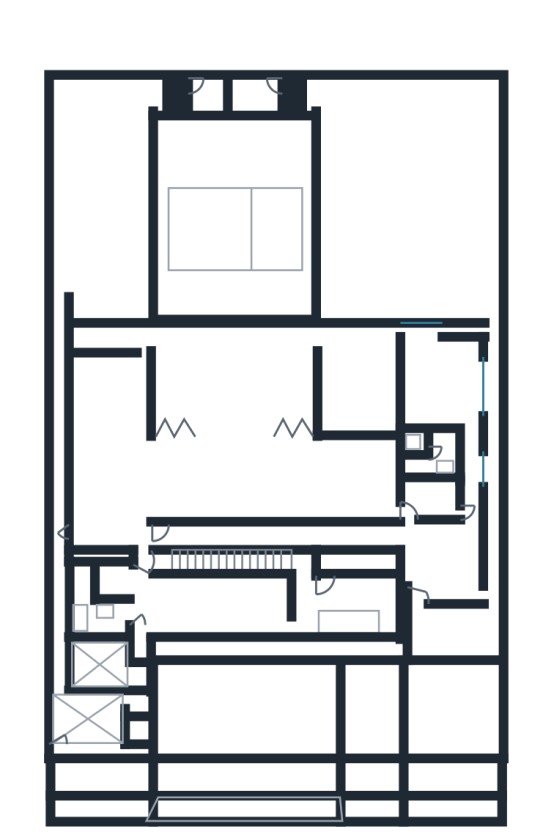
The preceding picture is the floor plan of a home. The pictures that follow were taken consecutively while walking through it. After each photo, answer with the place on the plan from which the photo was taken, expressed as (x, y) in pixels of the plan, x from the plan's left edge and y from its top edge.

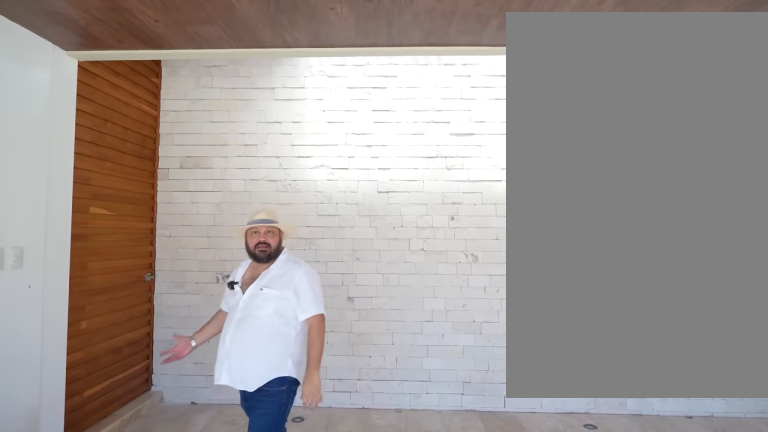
(195, 668)
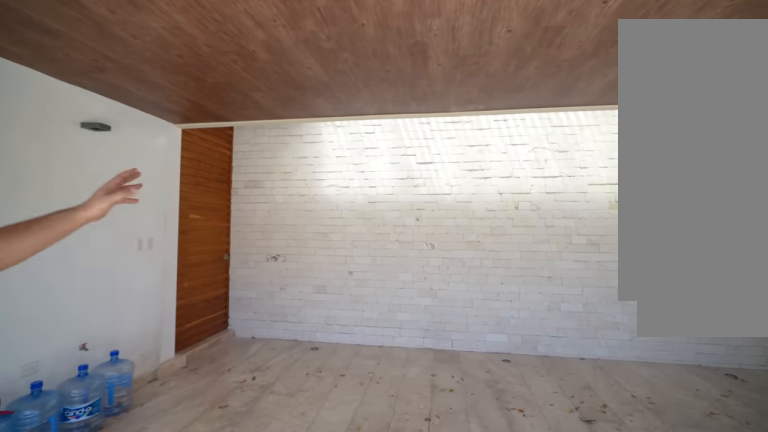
(203, 686)
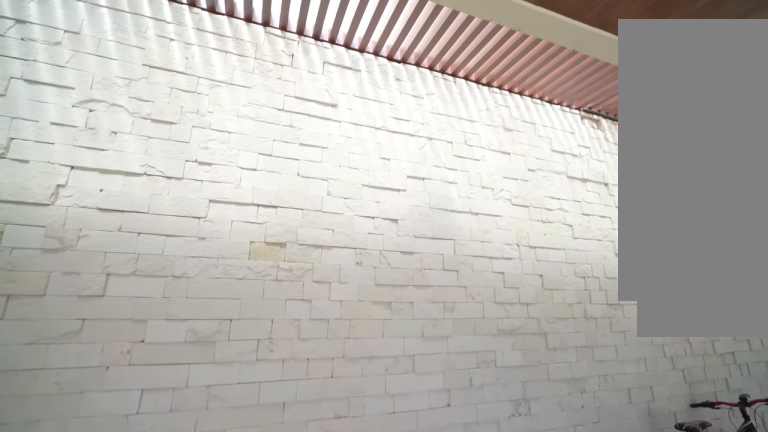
(215, 708)
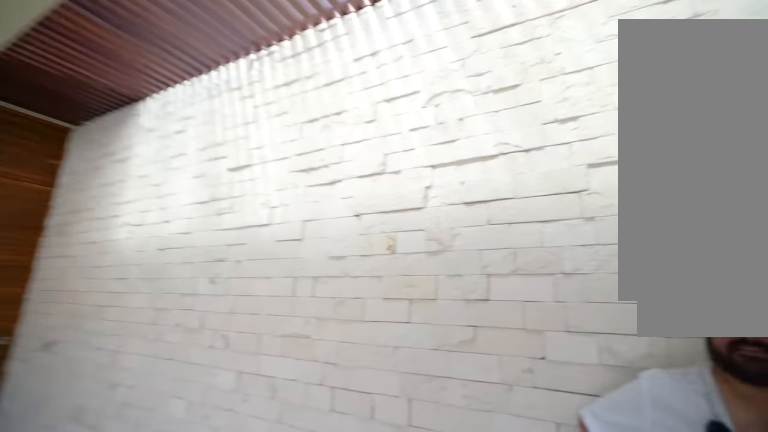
(254, 651)
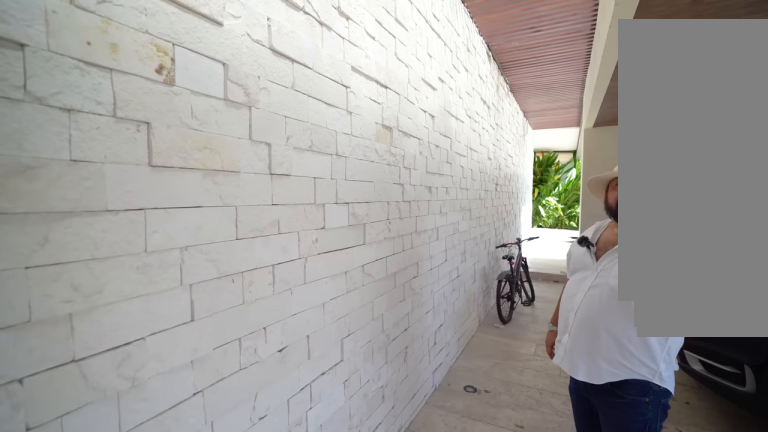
(204, 663)
